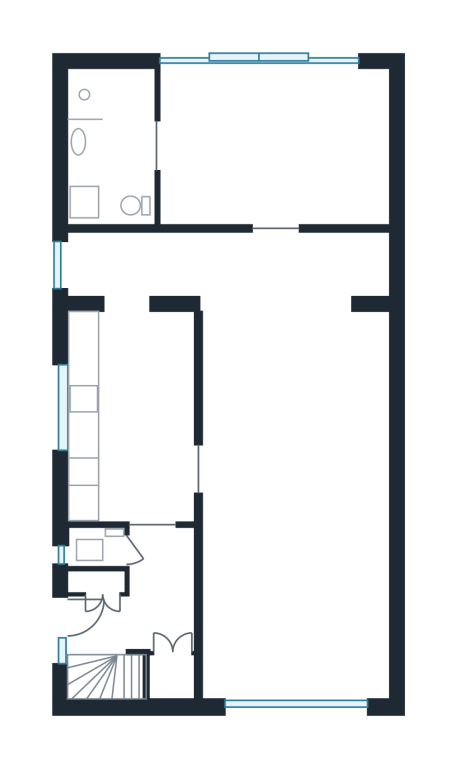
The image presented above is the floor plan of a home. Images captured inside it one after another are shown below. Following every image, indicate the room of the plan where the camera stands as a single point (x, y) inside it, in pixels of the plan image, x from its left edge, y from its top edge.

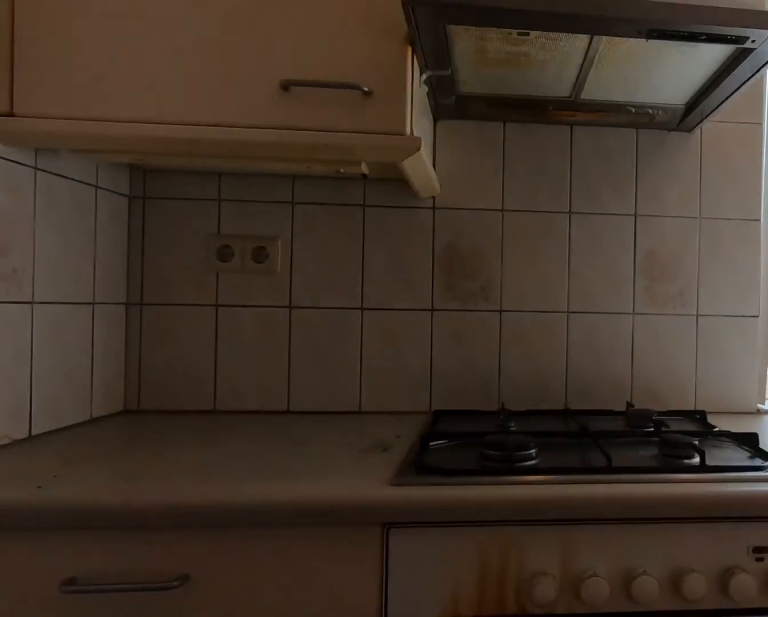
(146, 415)
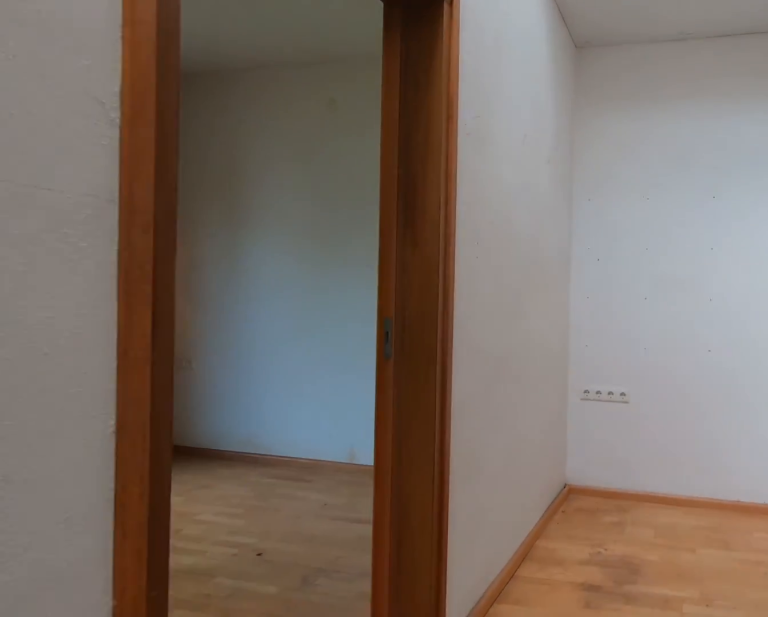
(229, 266)
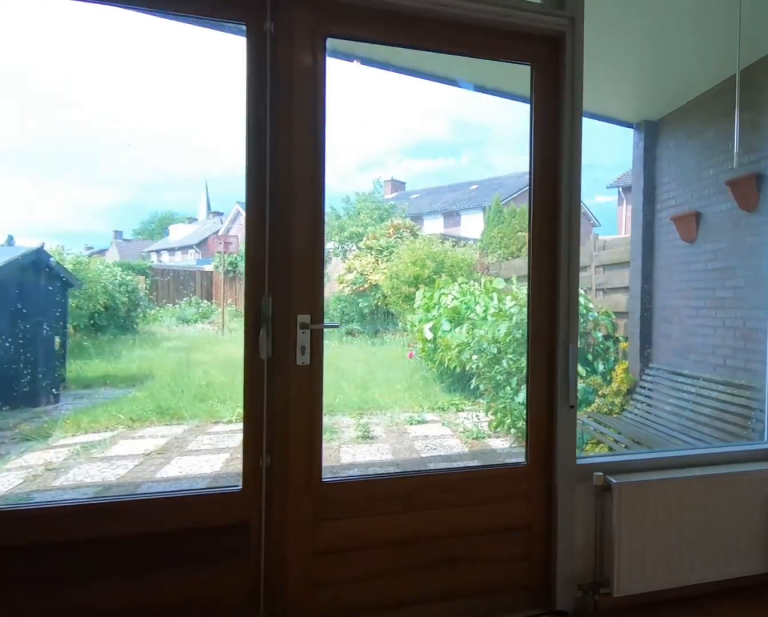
(273, 147)
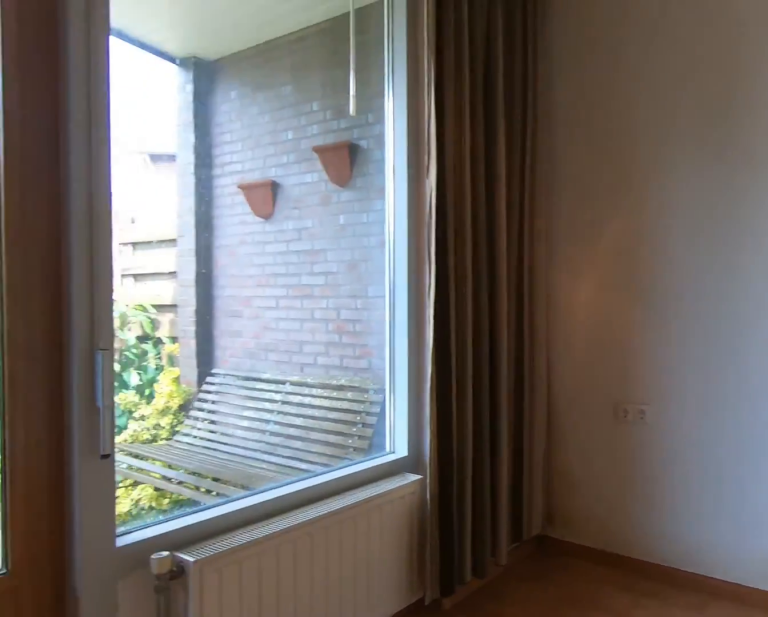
(273, 147)
